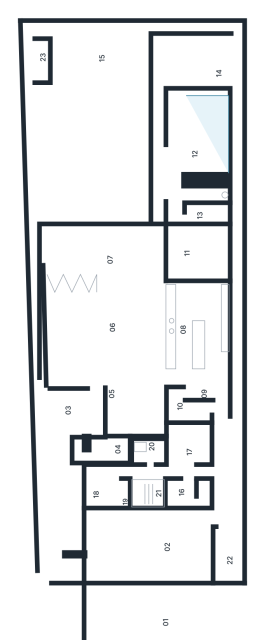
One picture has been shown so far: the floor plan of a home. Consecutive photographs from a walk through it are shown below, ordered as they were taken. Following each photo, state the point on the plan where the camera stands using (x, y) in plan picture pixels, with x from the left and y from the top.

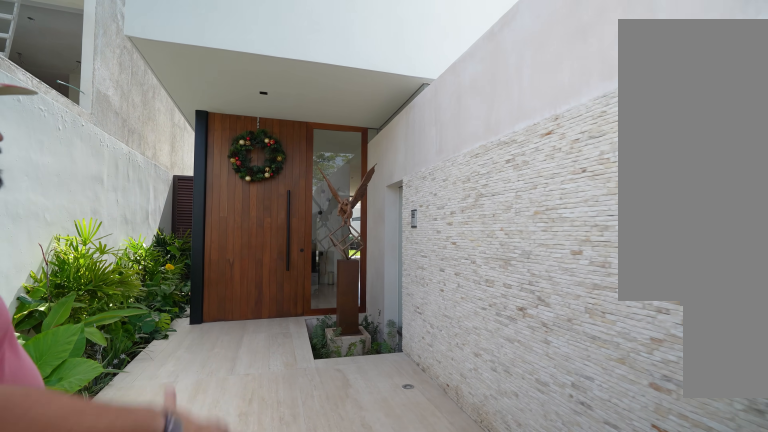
(62, 516)
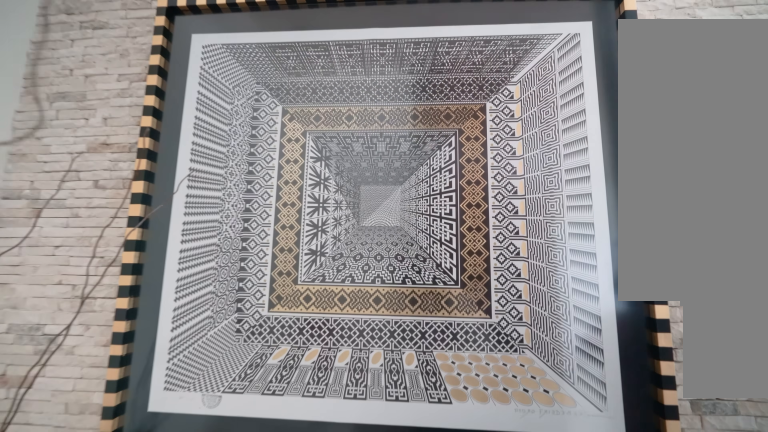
(104, 445)
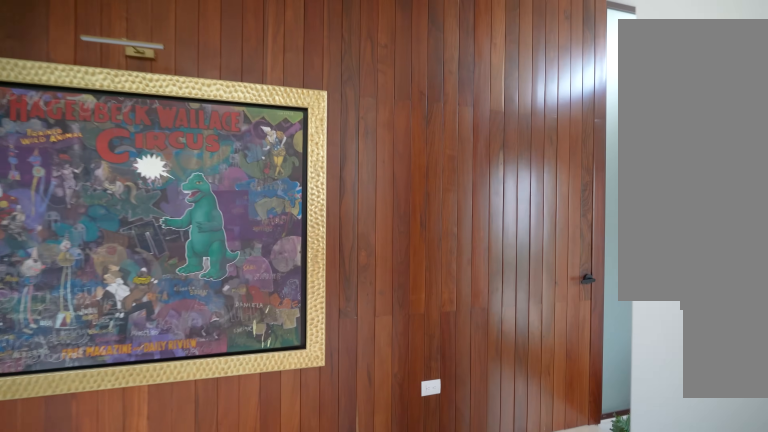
(83, 411)
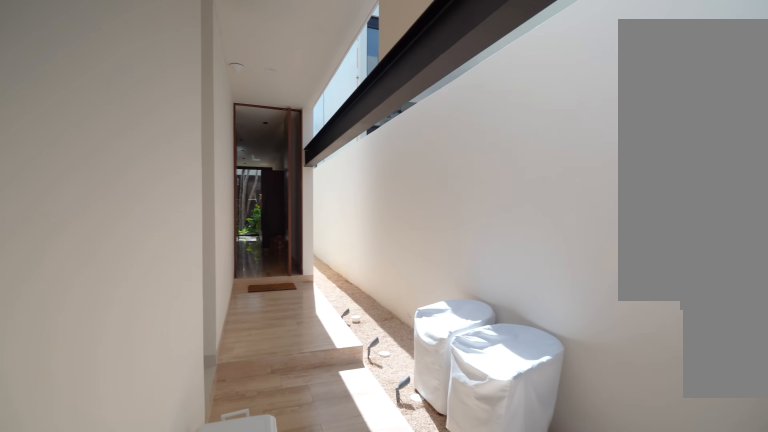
(212, 518)
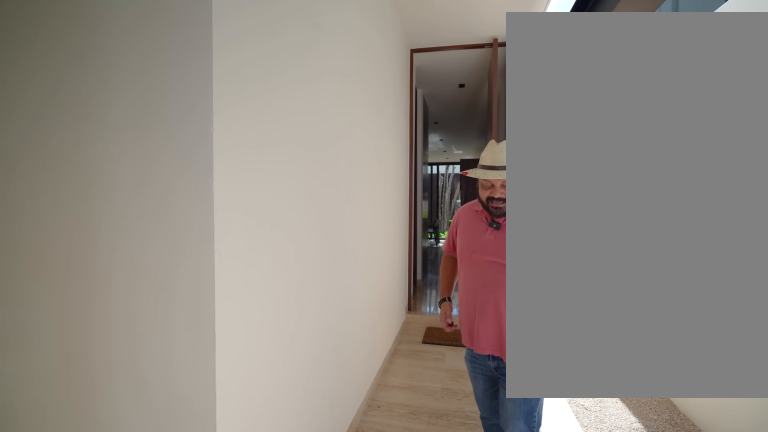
(220, 469)
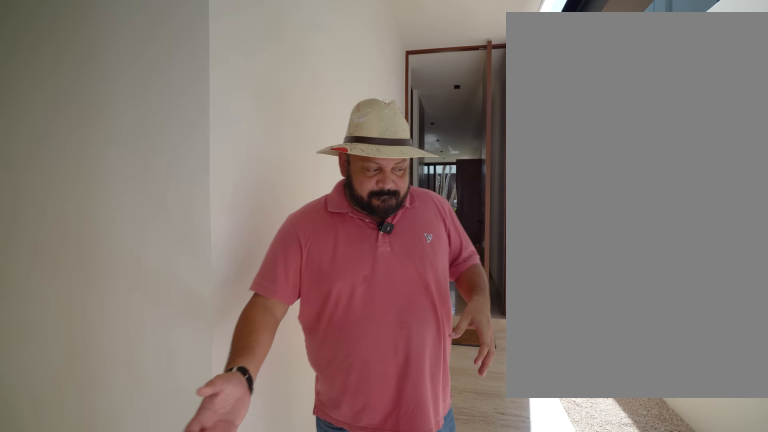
(220, 469)
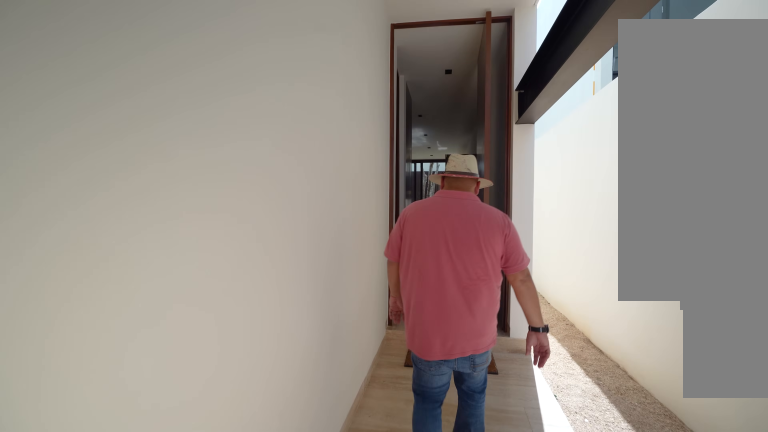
(220, 469)
